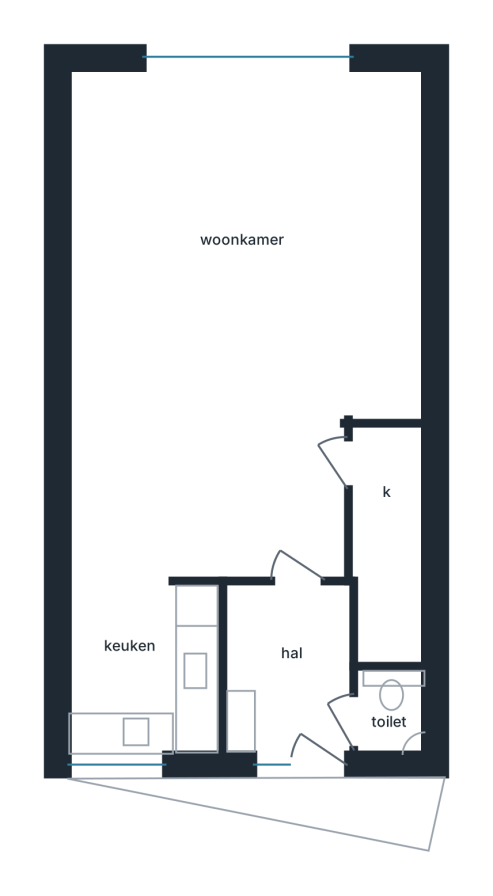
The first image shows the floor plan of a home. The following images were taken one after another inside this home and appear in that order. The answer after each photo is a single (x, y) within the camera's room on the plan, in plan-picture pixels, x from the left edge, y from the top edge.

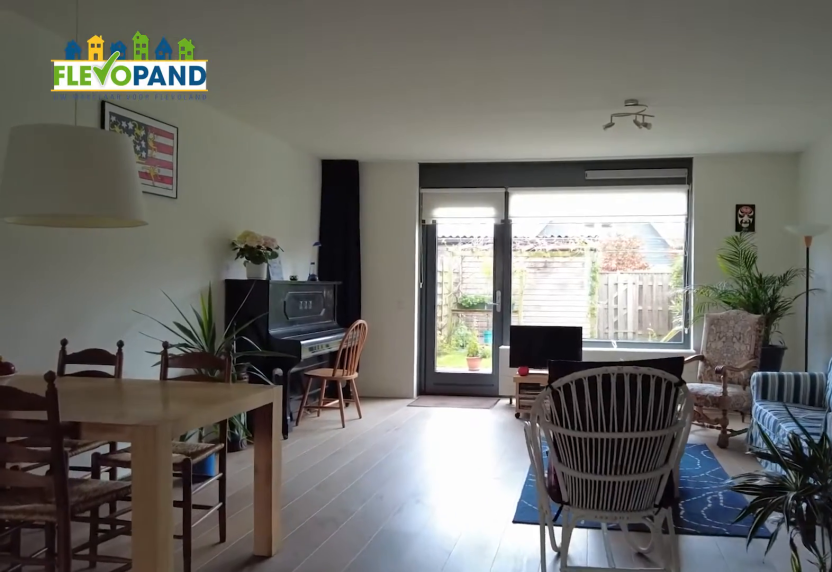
(277, 308)
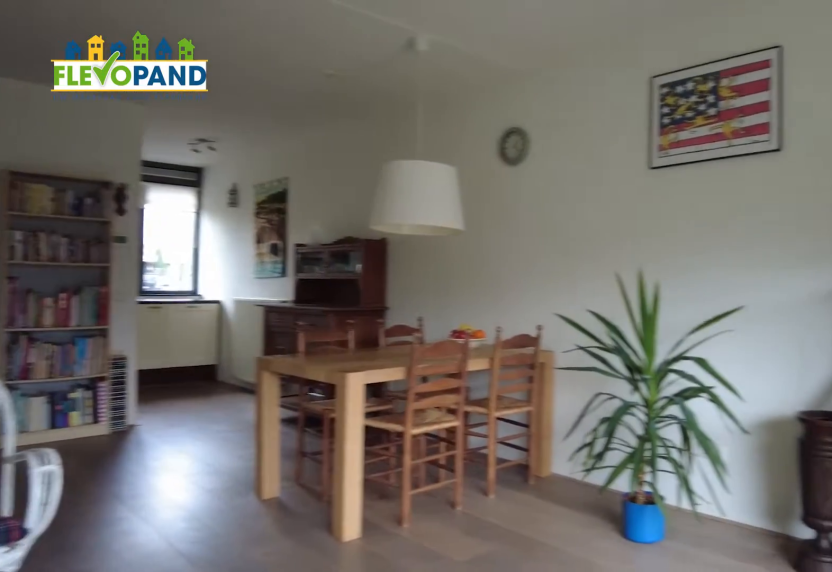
(277, 308)
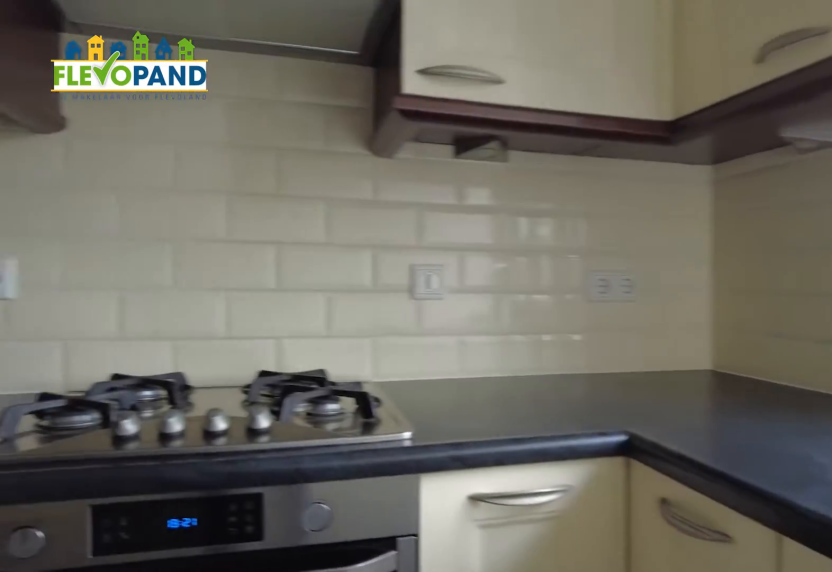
(141, 670)
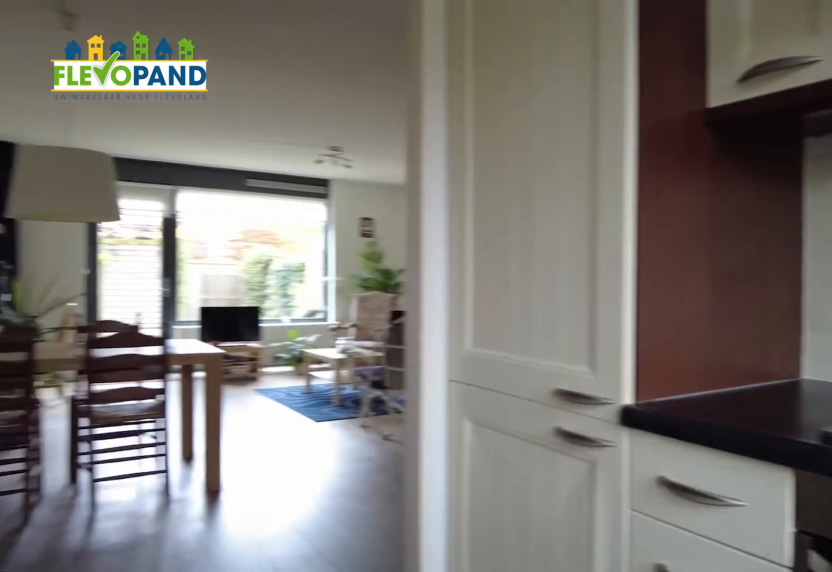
(141, 670)
